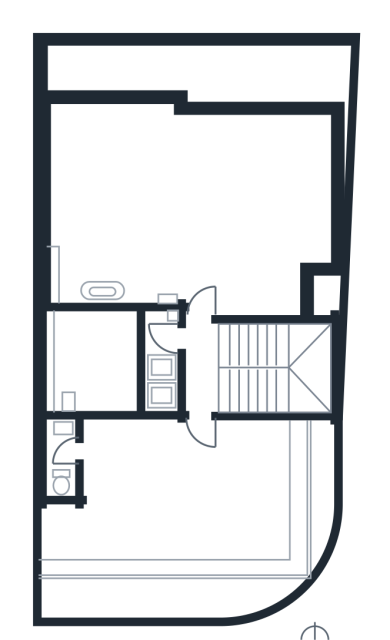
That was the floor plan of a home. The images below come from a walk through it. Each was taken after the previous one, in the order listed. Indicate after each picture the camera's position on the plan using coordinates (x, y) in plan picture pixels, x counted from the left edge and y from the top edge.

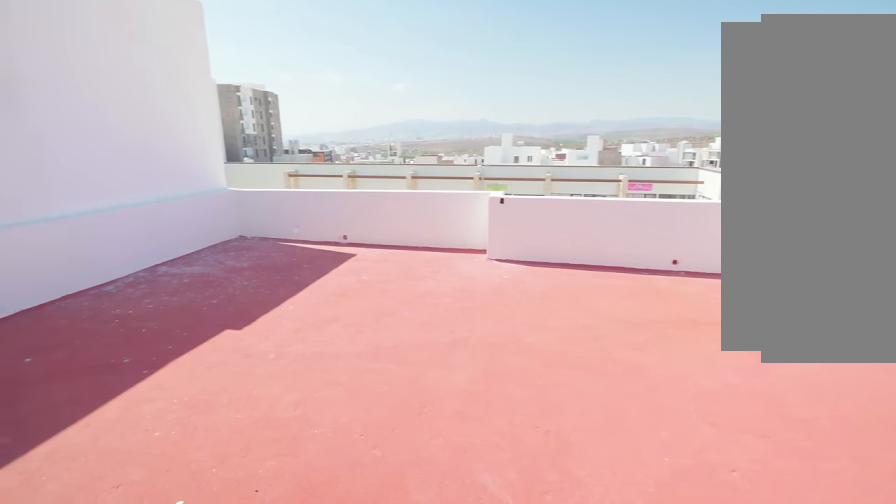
(201, 317)
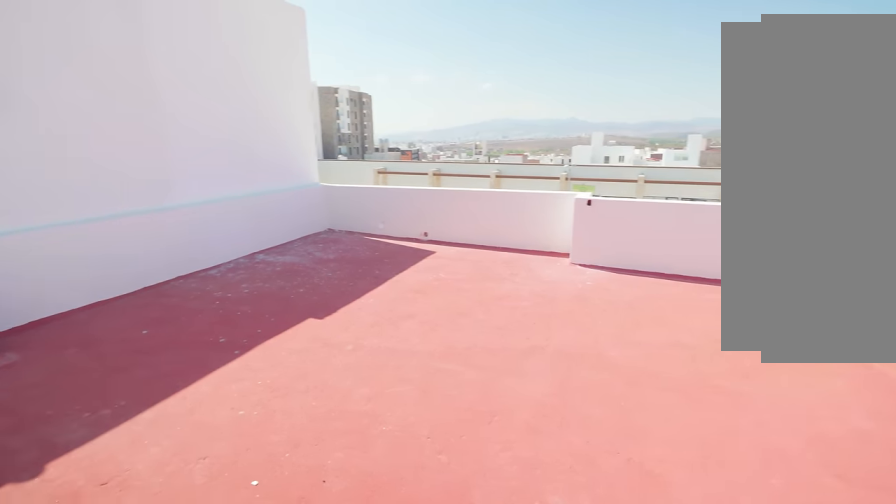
(202, 312)
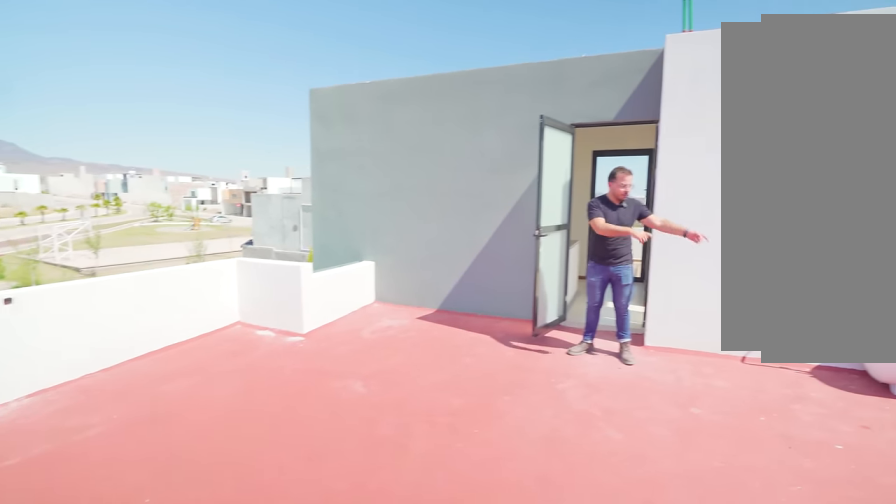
(206, 213)
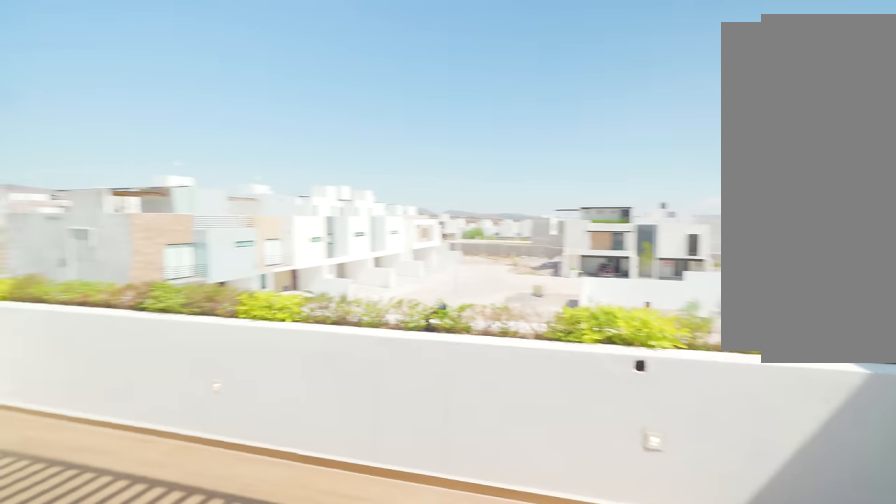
(207, 483)
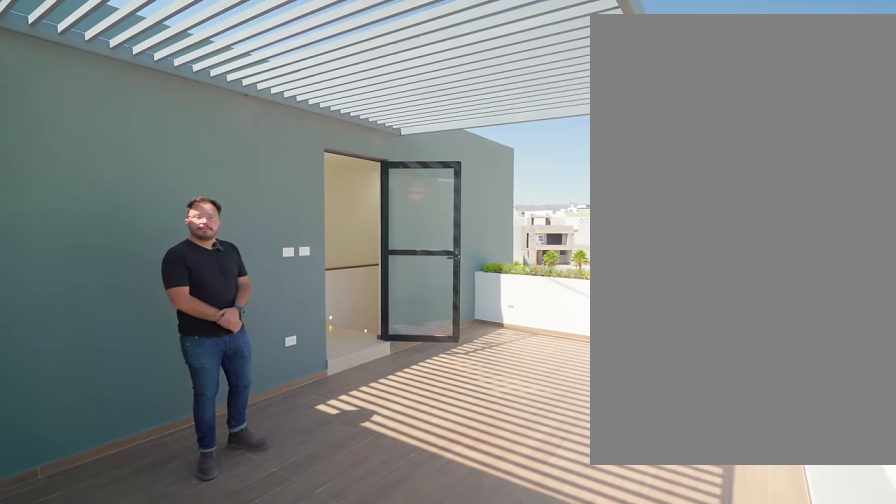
(70, 559)
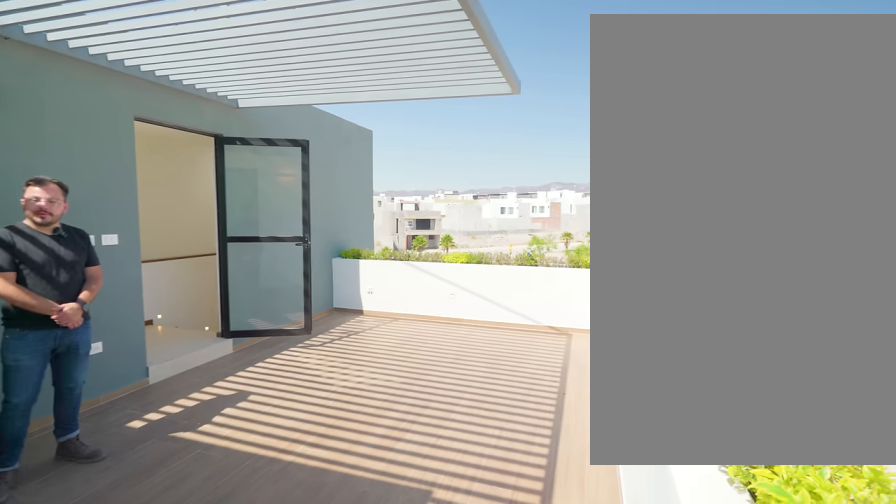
(62, 557)
